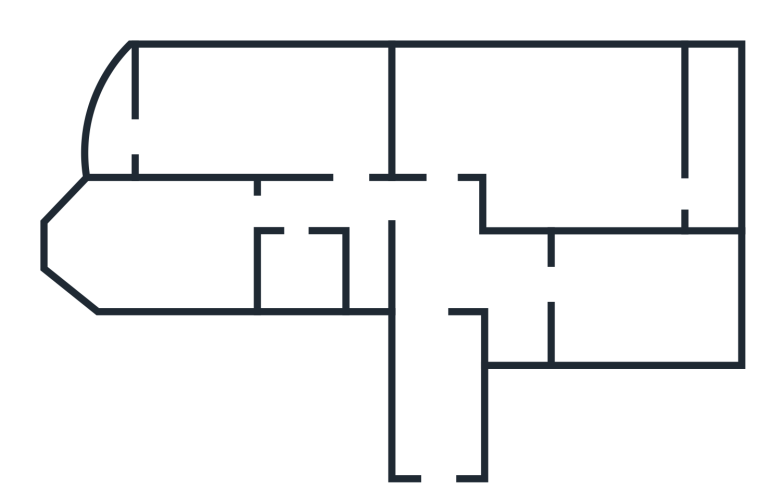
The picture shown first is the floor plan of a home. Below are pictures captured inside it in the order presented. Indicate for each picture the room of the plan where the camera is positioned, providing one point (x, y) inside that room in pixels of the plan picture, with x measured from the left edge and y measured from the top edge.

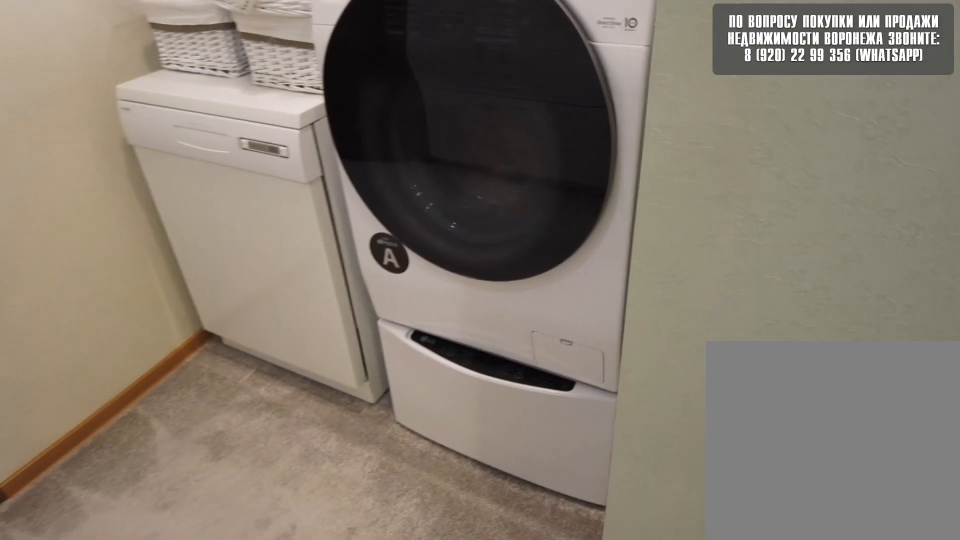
(525, 287)
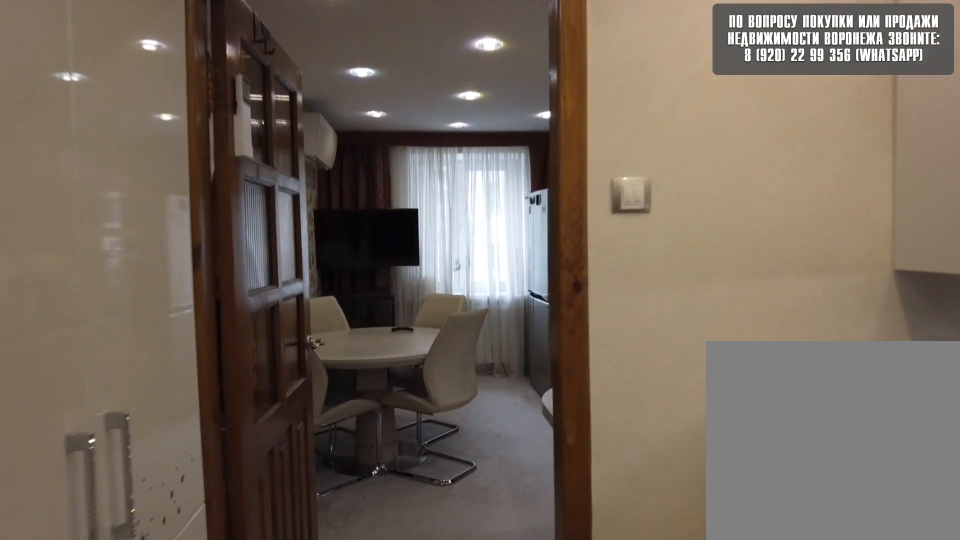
(525, 287)
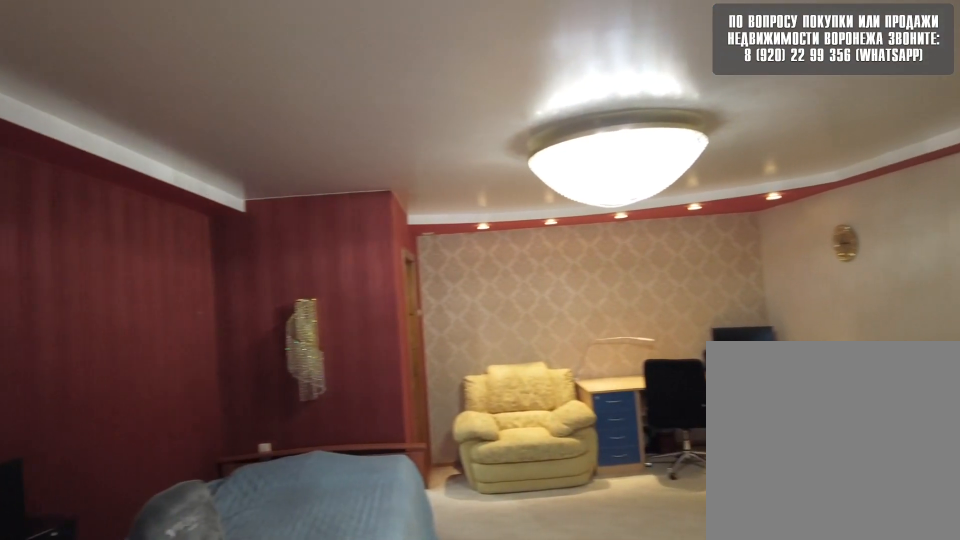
(500, 124)
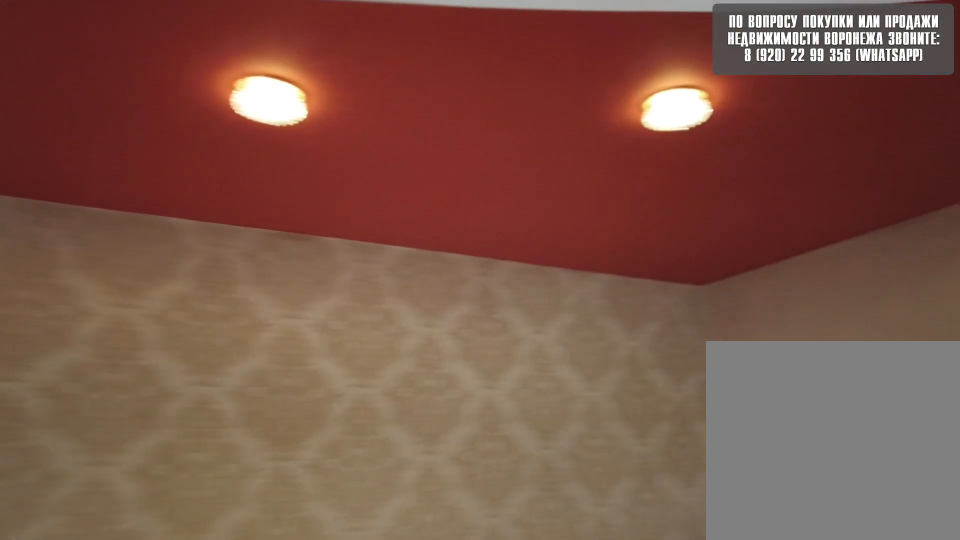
(500, 124)
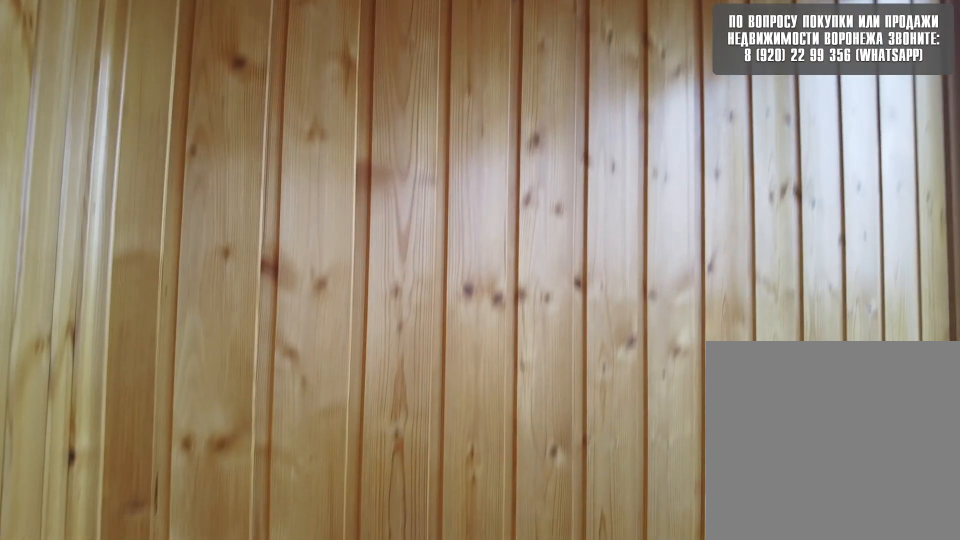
(119, 127)
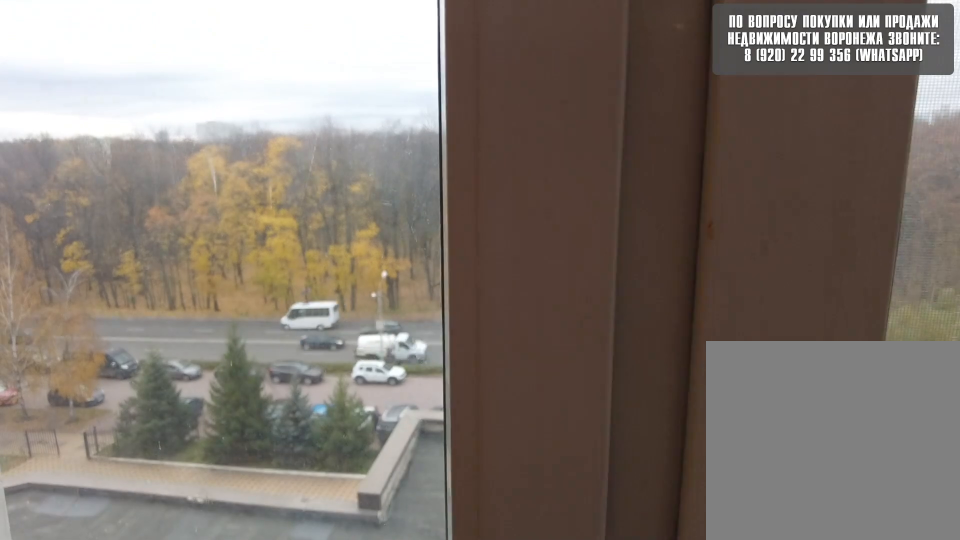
(119, 127)
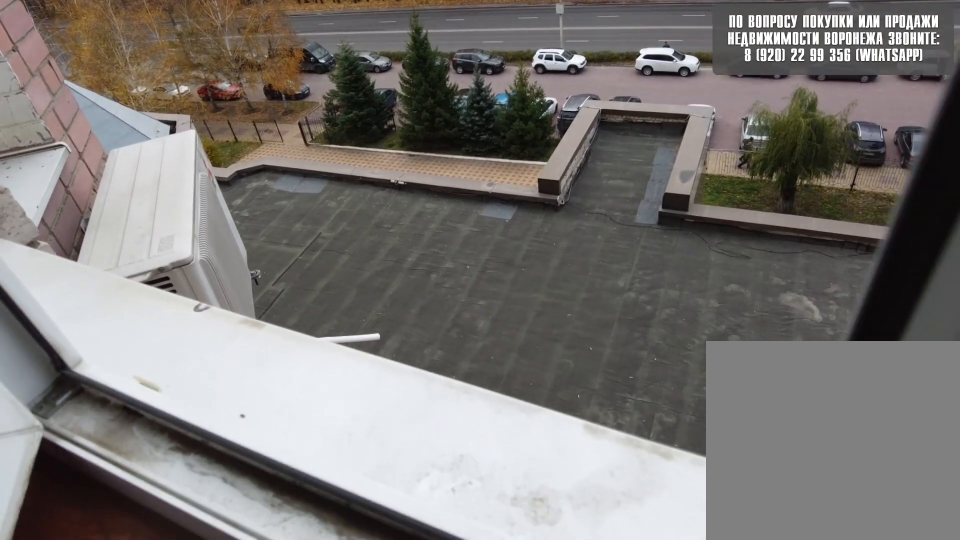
(119, 127)
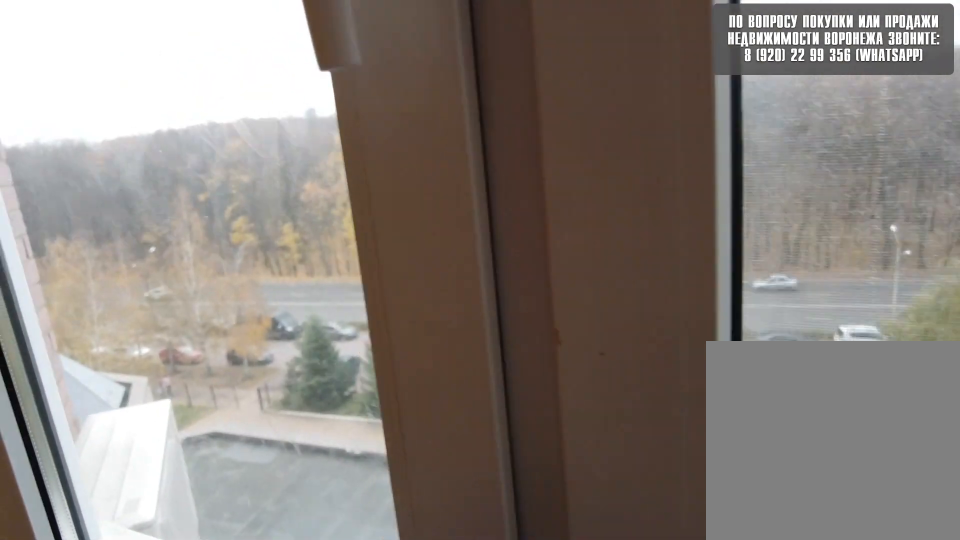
(119, 127)
